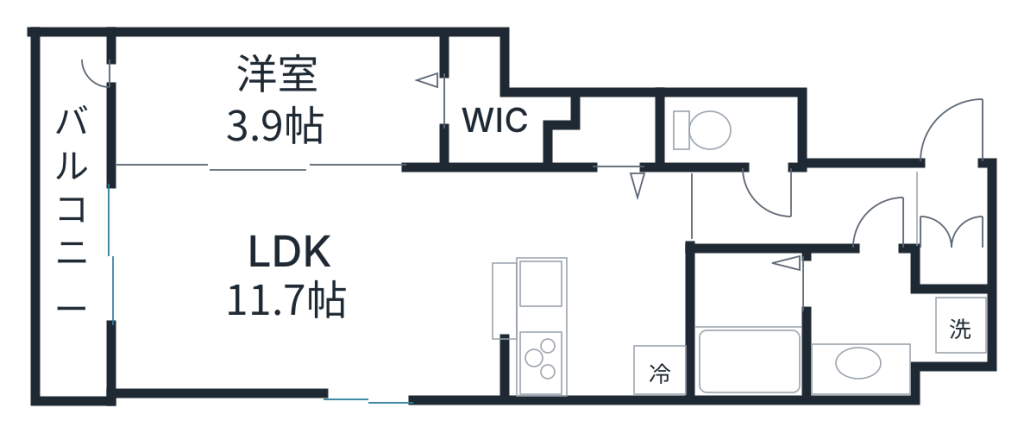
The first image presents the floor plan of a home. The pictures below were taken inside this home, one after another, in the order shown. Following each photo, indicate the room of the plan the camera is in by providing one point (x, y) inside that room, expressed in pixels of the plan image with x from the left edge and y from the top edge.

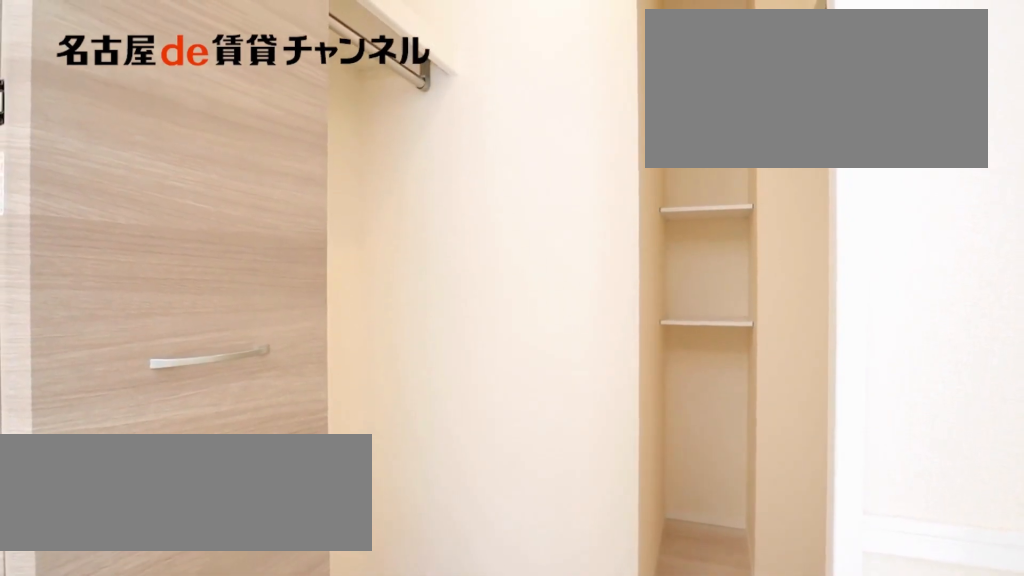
(492, 113)
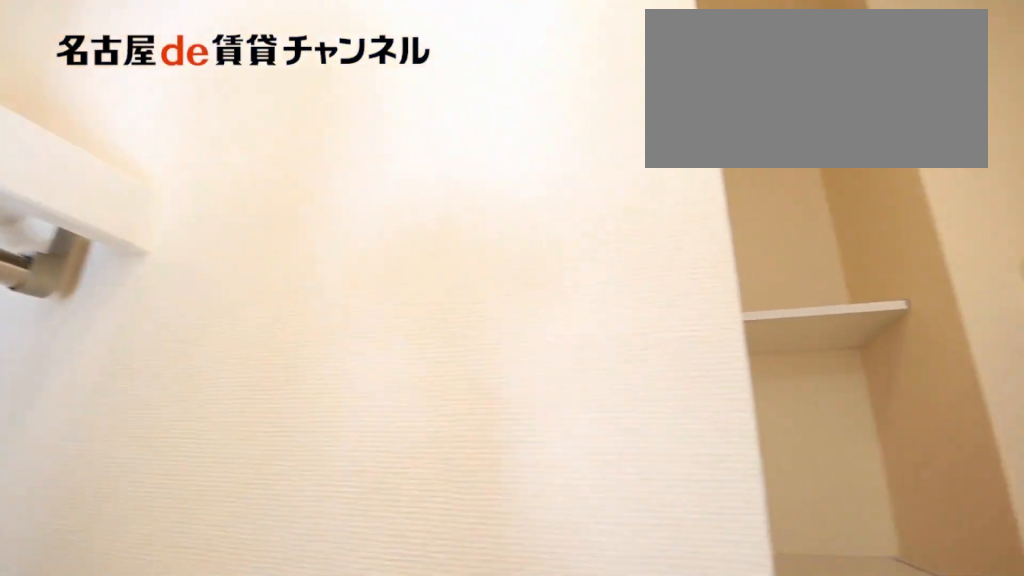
(492, 113)
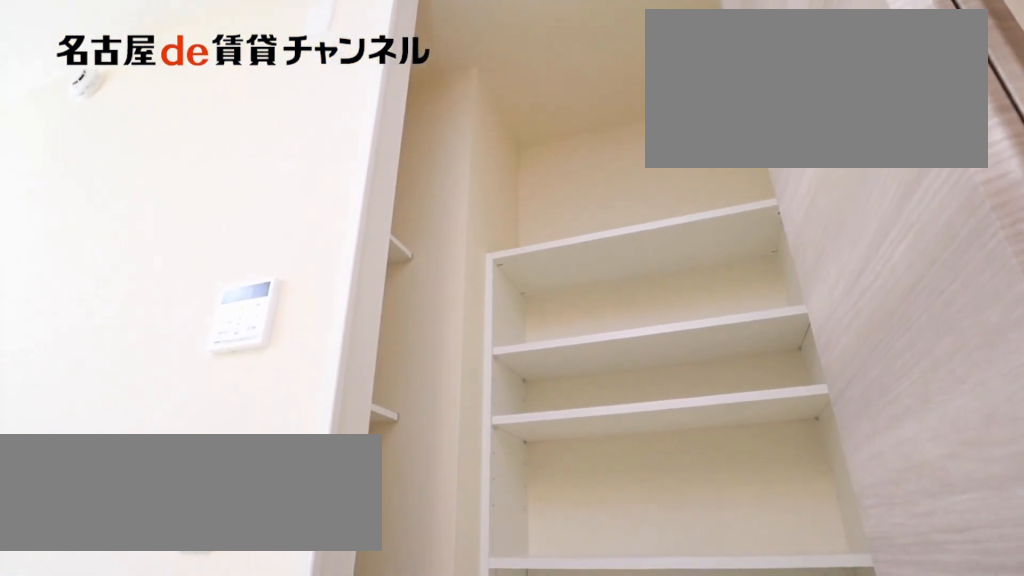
(604, 136)
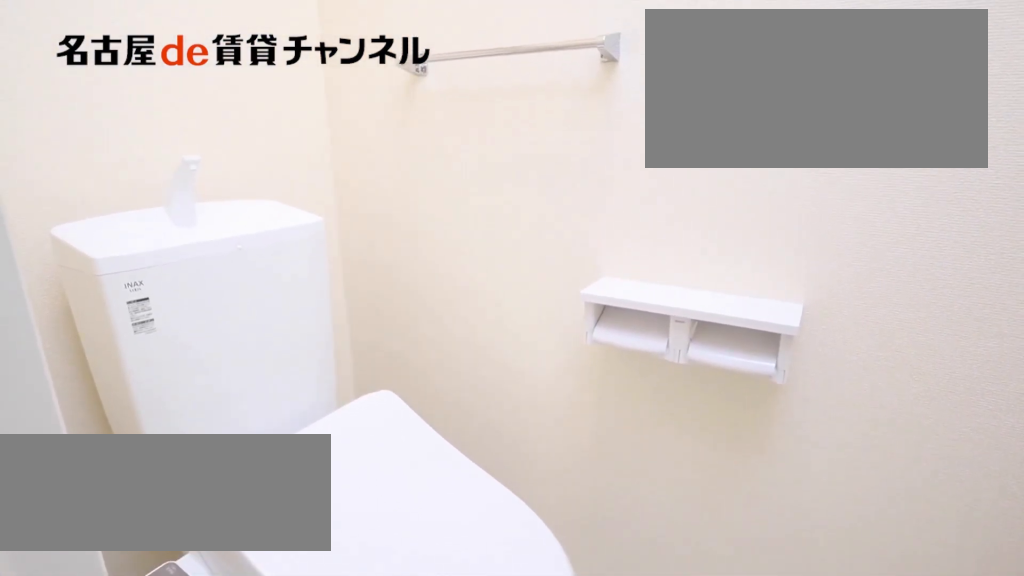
(733, 131)
